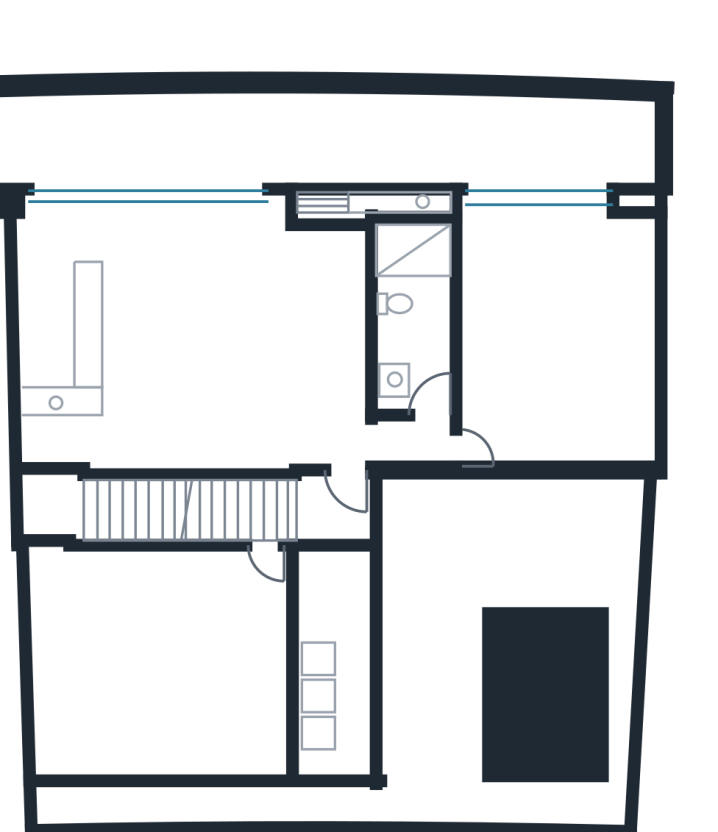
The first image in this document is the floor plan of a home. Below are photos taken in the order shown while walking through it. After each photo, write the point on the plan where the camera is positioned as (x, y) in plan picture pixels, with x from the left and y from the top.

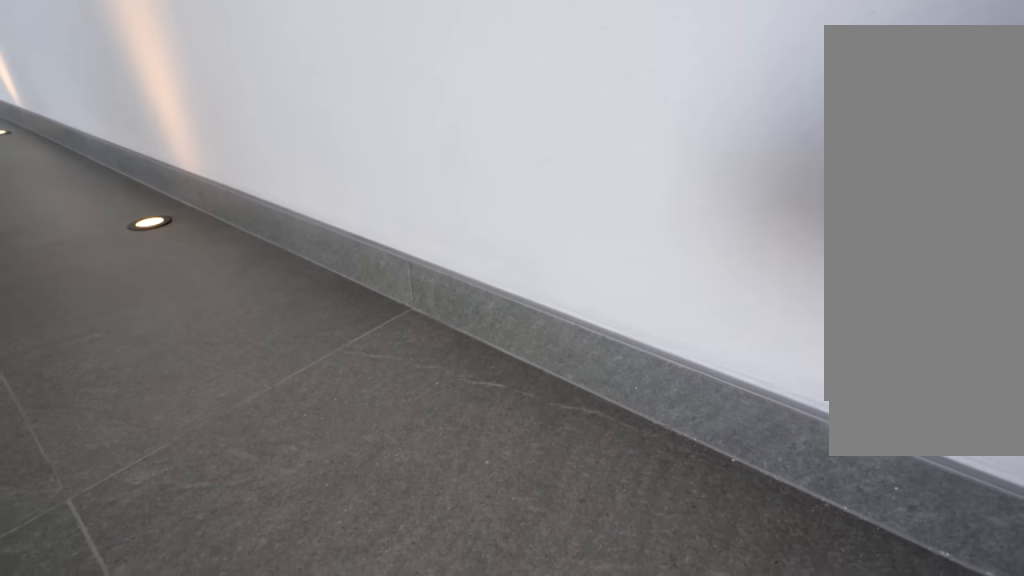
(189, 448)
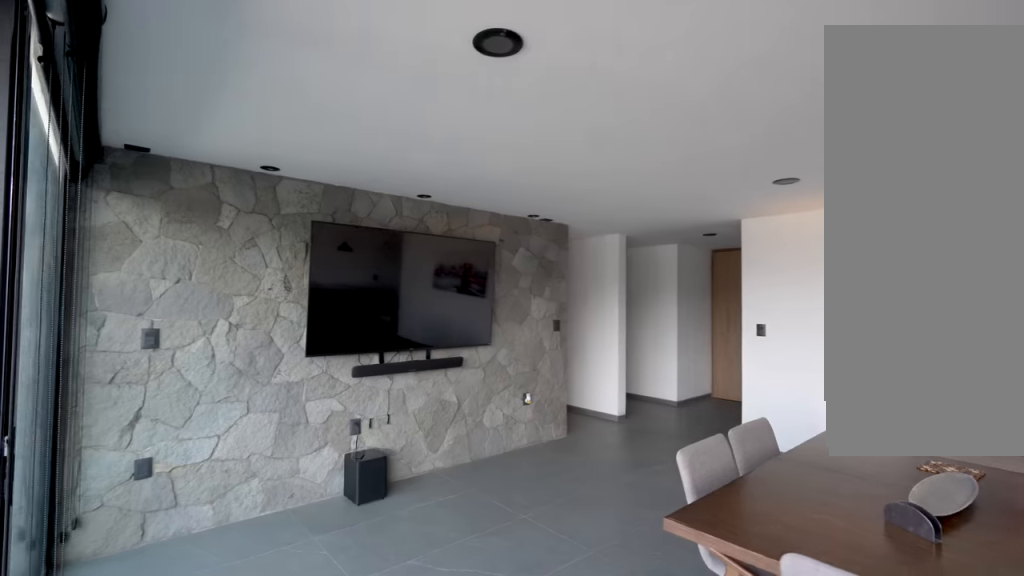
(166, 295)
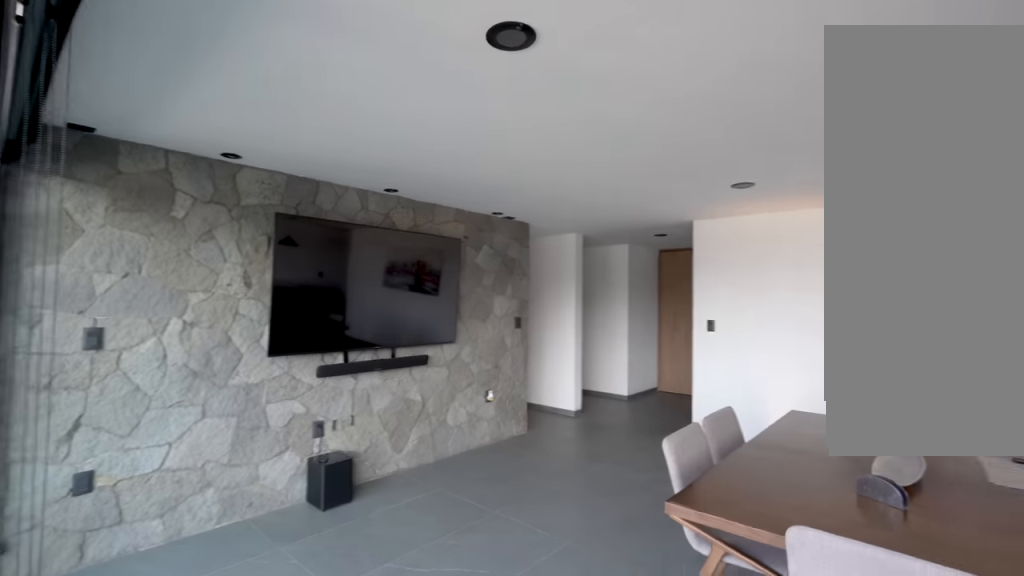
(178, 280)
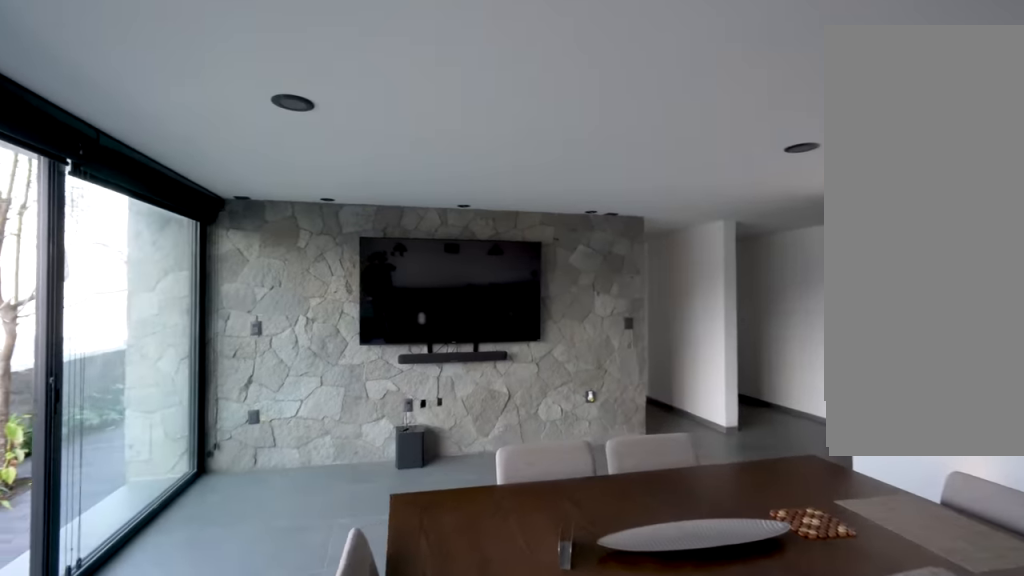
(112, 195)
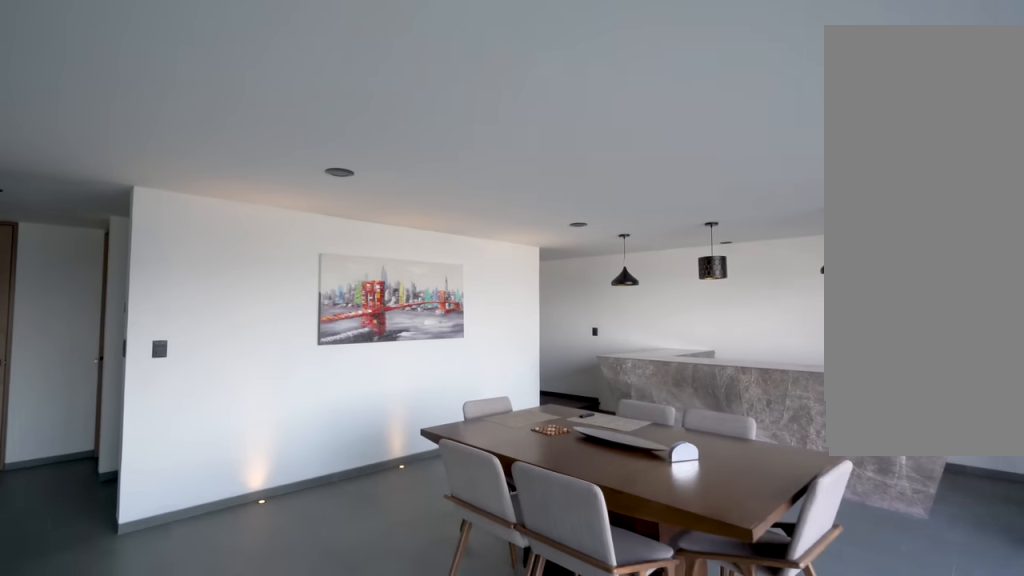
(255, 345)
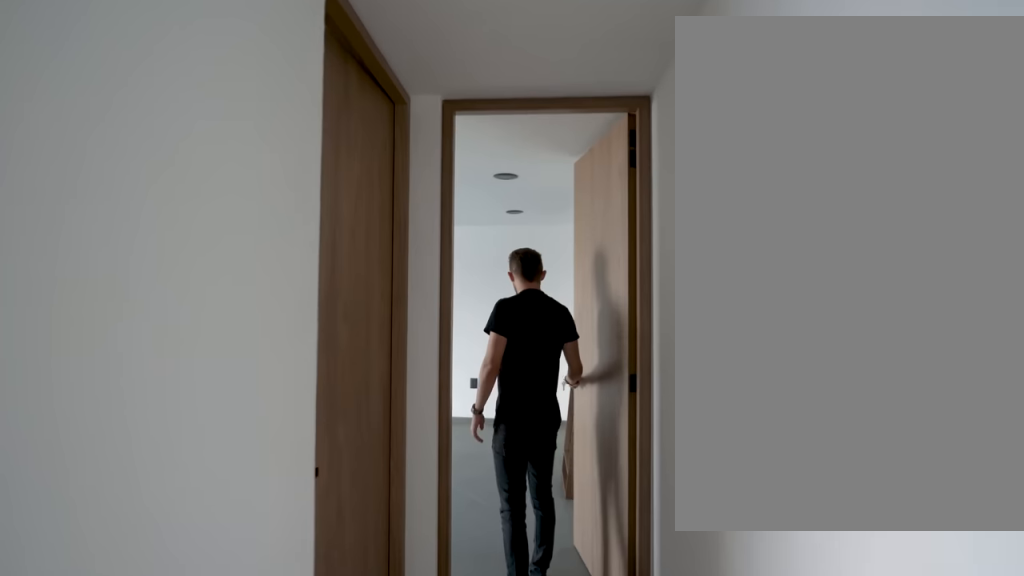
(301, 410)
